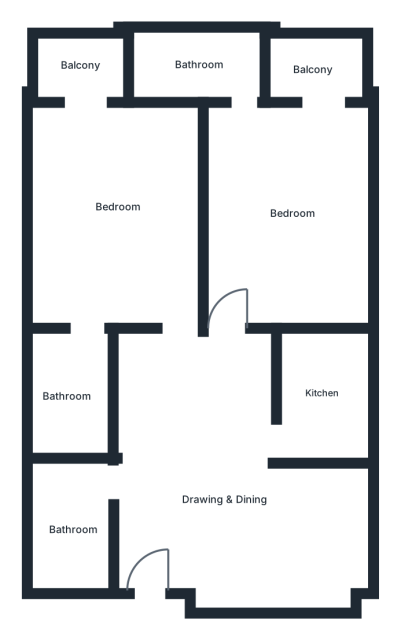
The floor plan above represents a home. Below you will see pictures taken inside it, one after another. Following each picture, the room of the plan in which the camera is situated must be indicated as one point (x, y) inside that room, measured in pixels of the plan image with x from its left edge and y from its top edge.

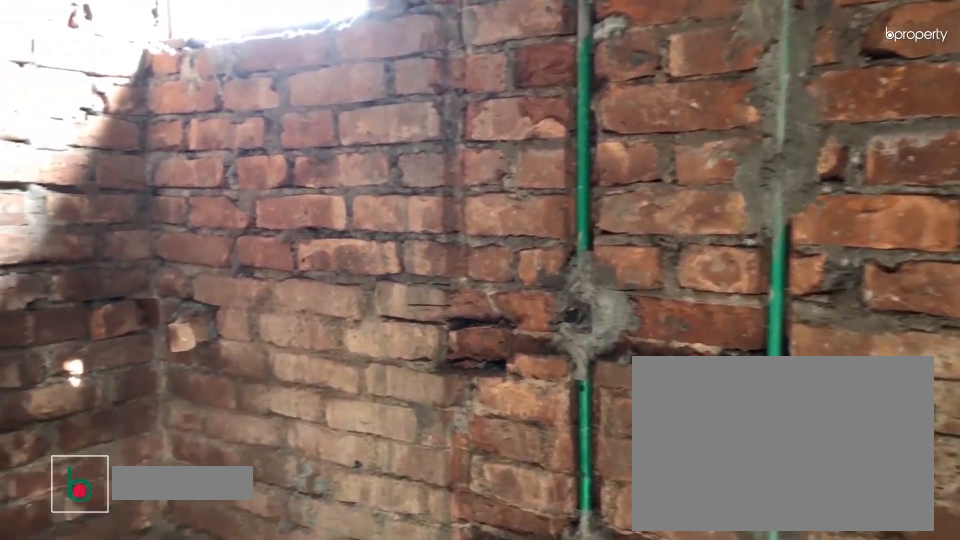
(201, 63)
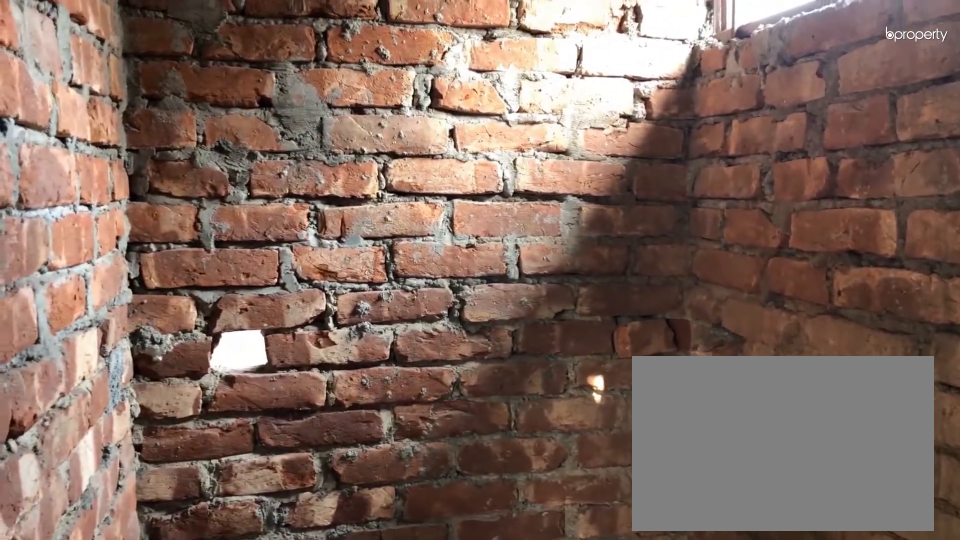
(201, 63)
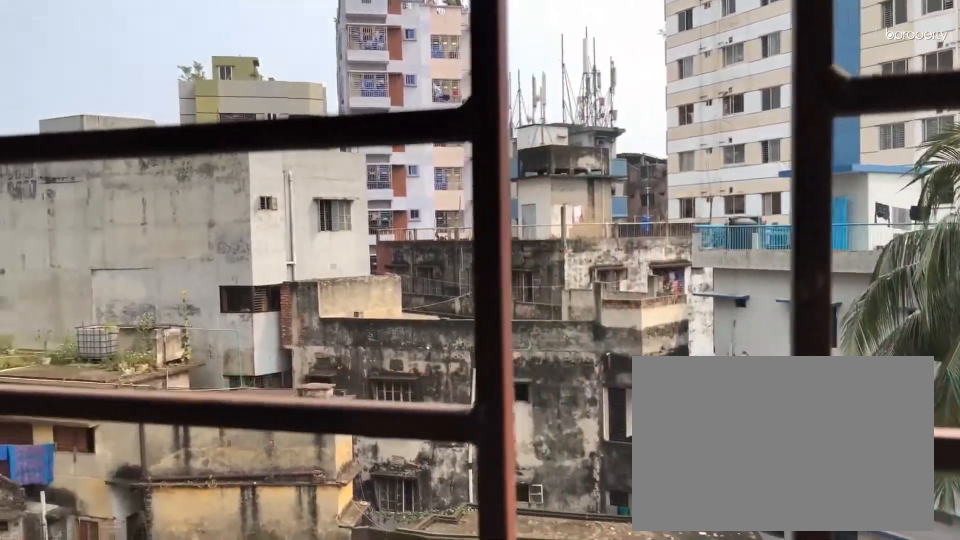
(313, 73)
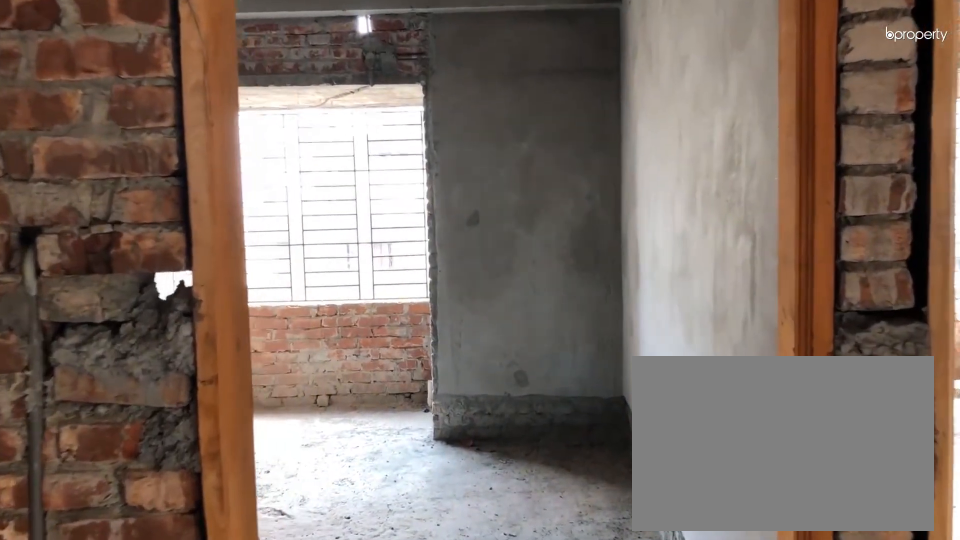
(120, 207)
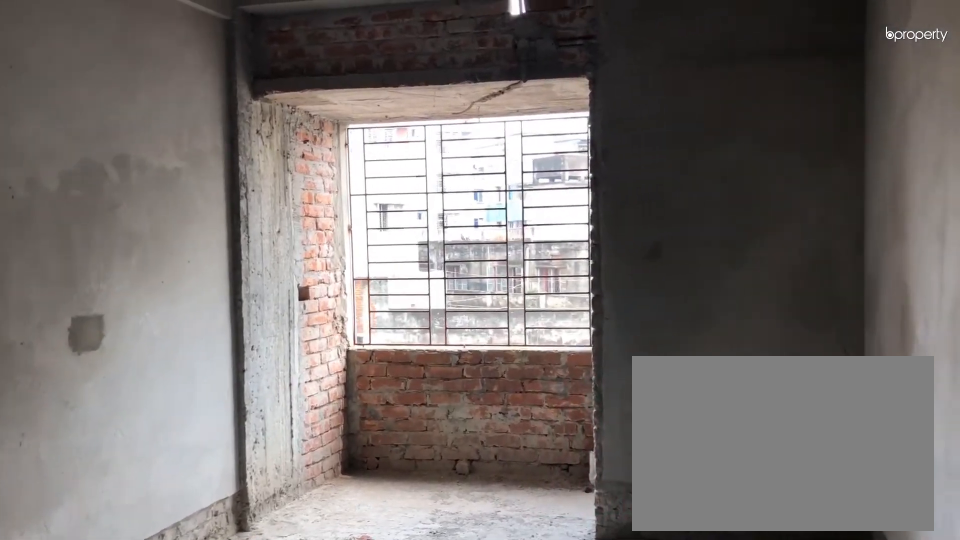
(120, 207)
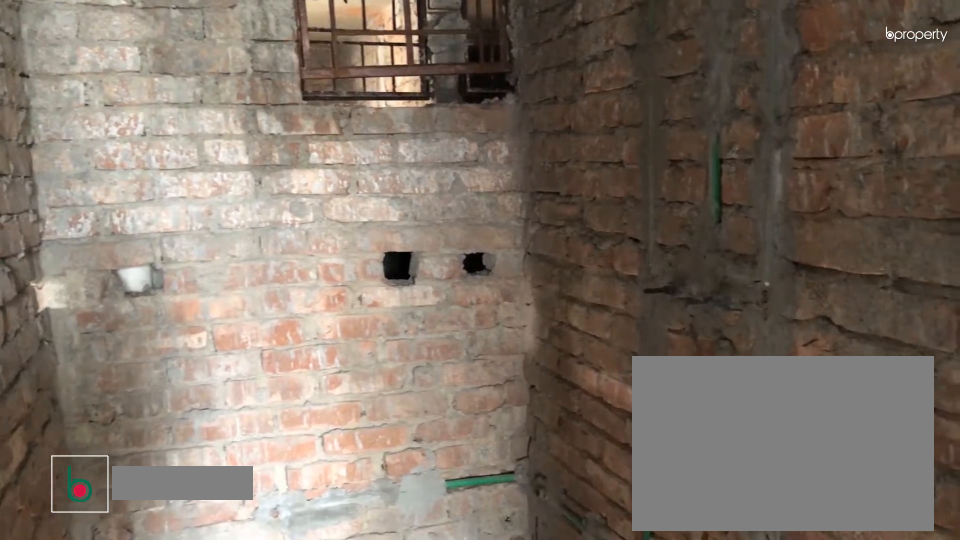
(66, 395)
